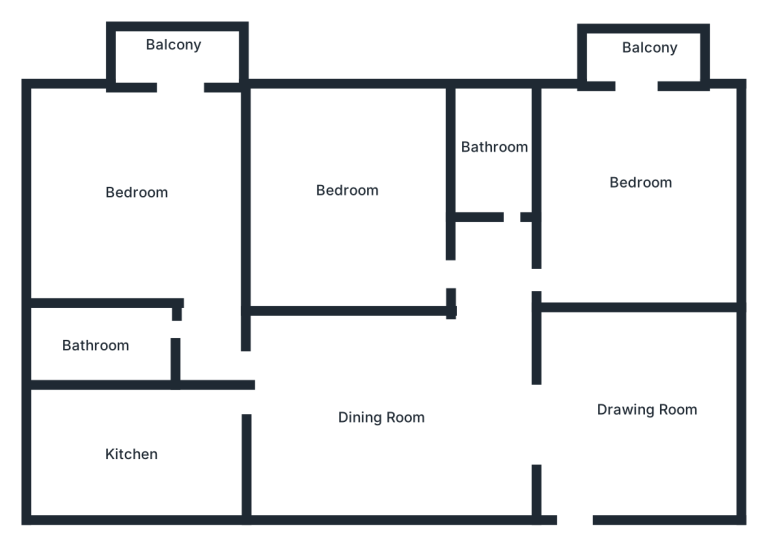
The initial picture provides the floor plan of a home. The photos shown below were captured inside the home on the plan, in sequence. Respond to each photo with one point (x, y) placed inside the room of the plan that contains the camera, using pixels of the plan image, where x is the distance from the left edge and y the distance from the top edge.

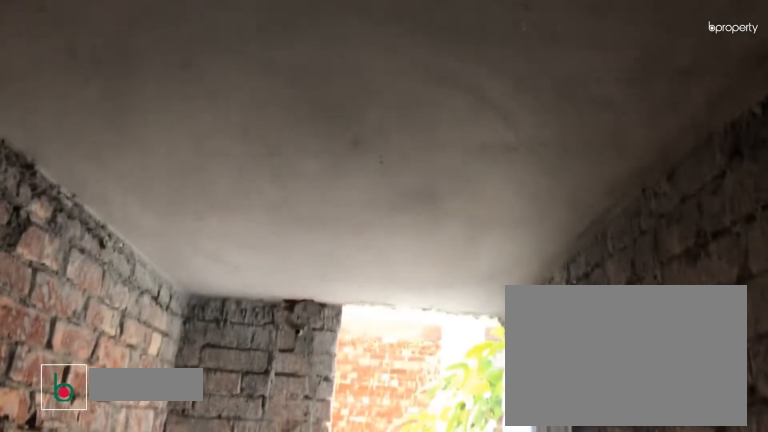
(99, 342)
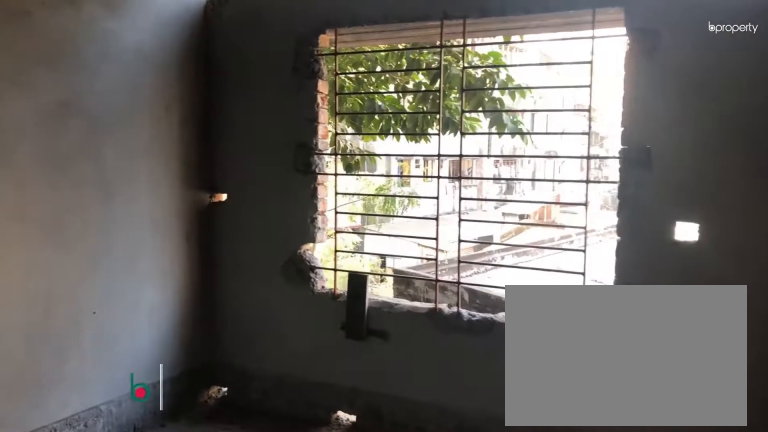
(431, 267)
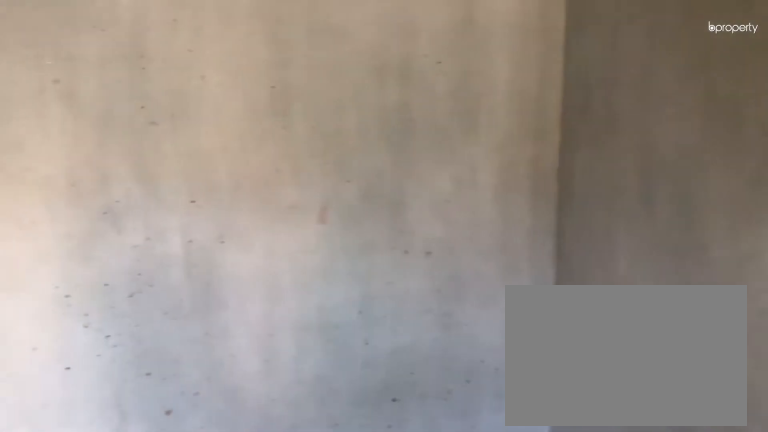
(349, 194)
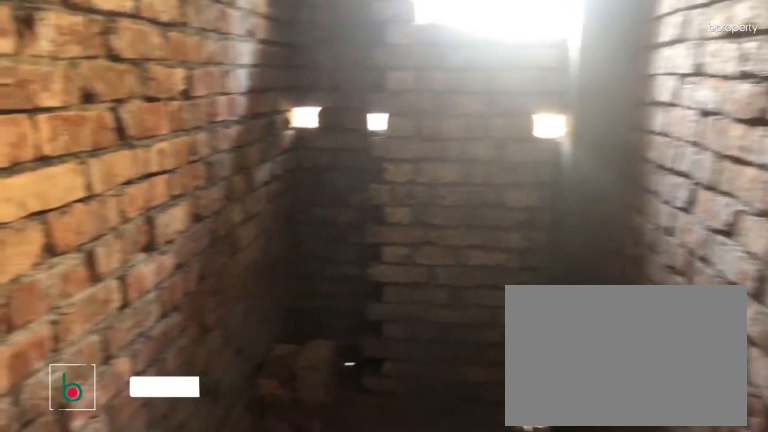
(492, 147)
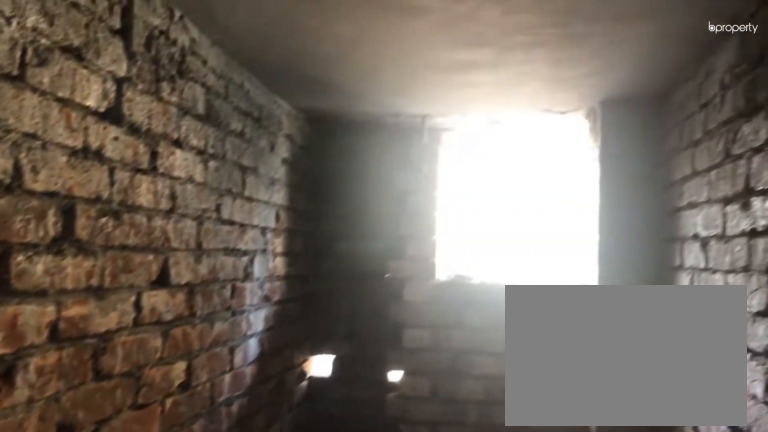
(492, 147)
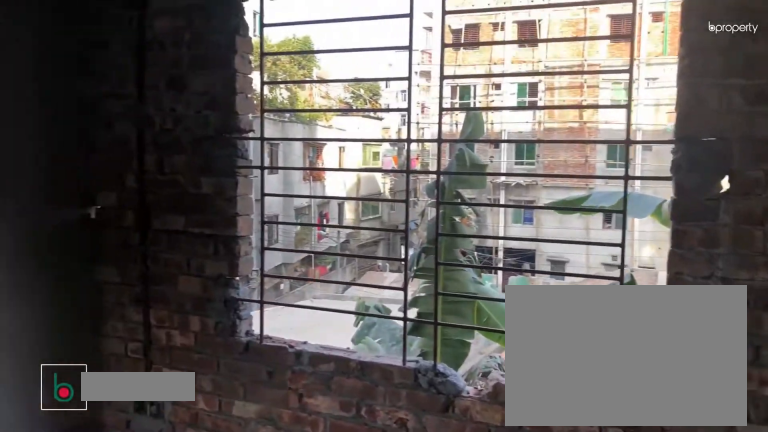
(632, 192)
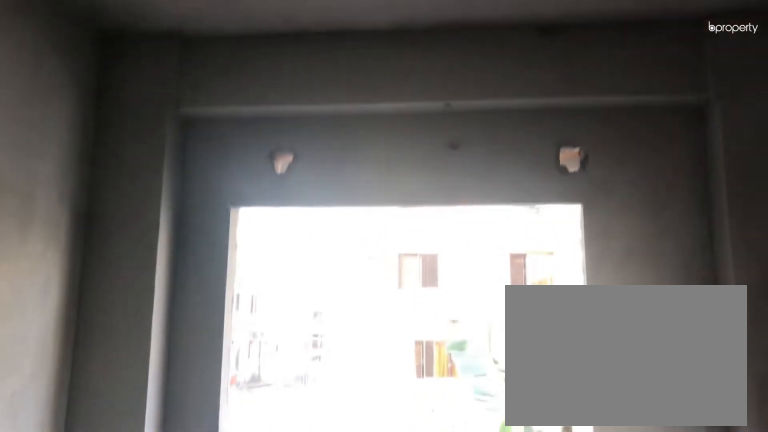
(632, 188)
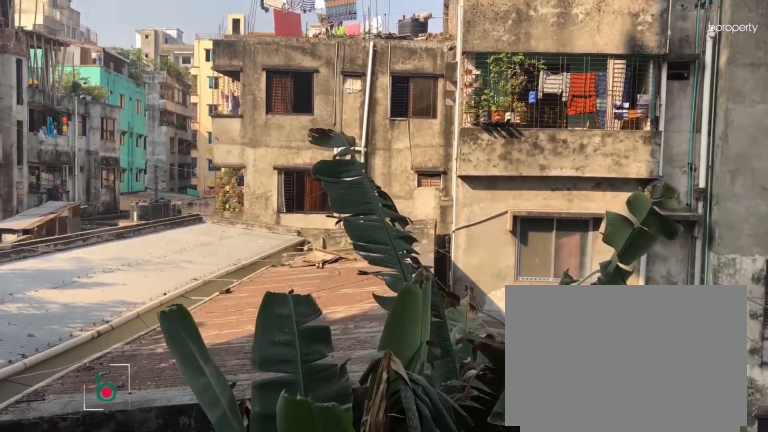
(637, 60)
